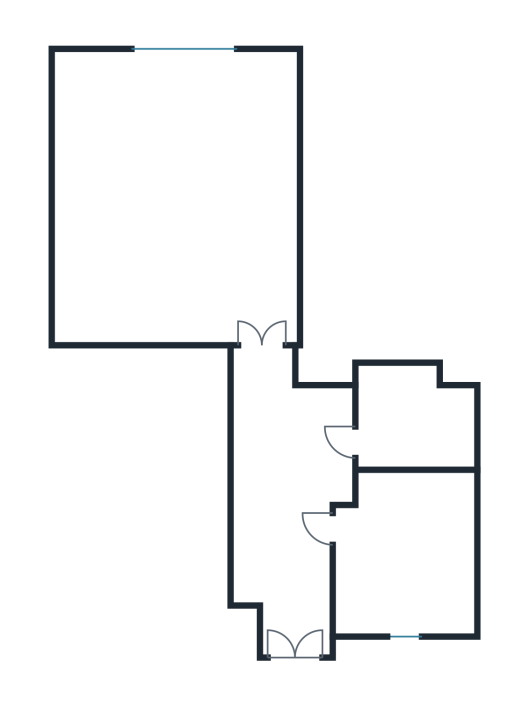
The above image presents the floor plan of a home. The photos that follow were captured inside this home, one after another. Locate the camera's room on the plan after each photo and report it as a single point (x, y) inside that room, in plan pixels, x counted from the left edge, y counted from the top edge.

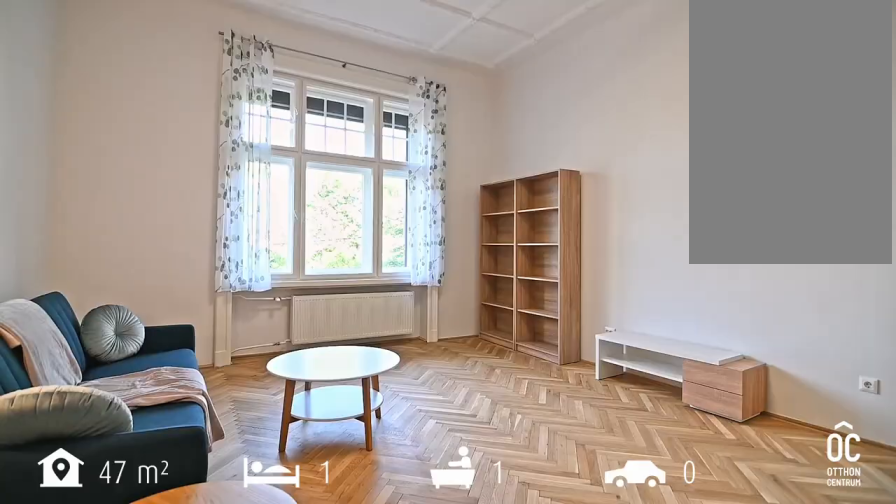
(174, 202)
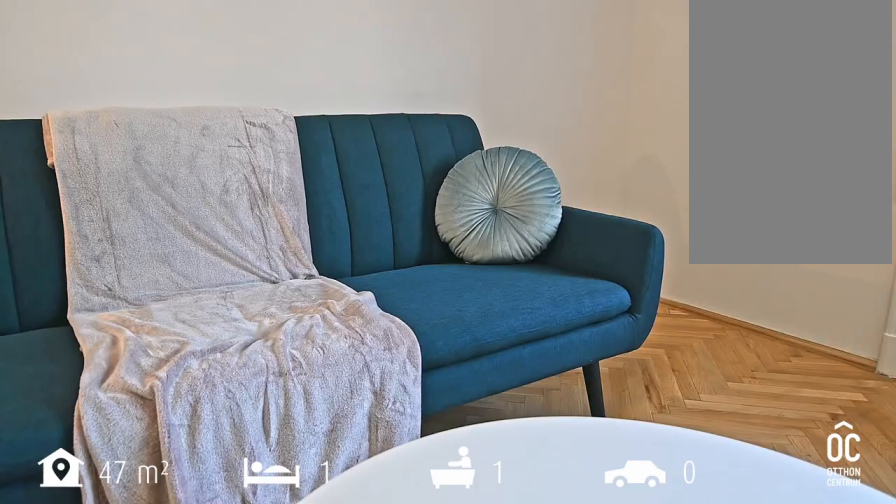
(174, 202)
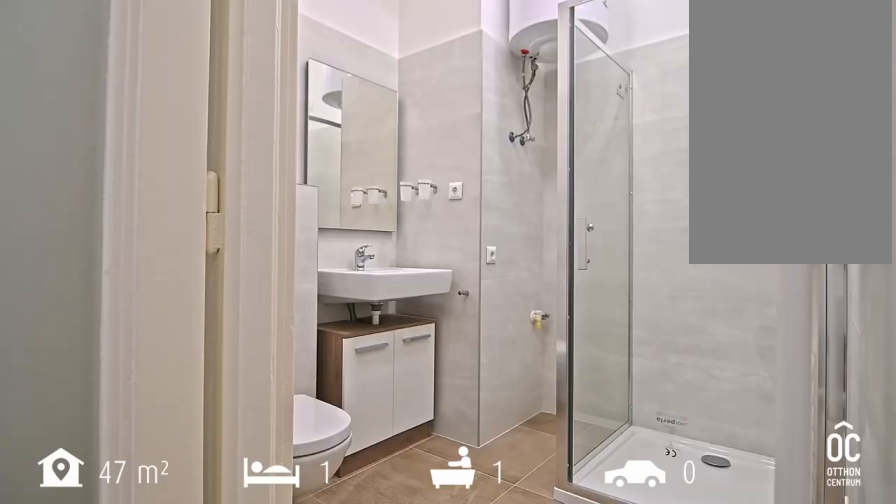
(410, 421)
